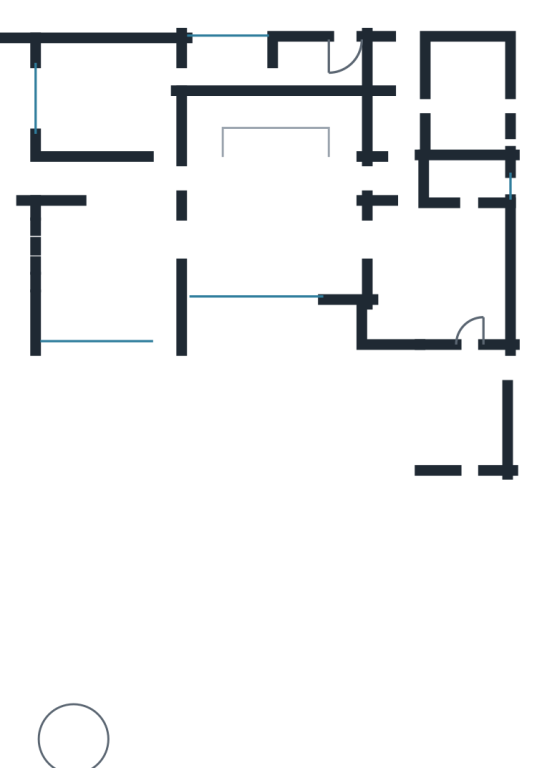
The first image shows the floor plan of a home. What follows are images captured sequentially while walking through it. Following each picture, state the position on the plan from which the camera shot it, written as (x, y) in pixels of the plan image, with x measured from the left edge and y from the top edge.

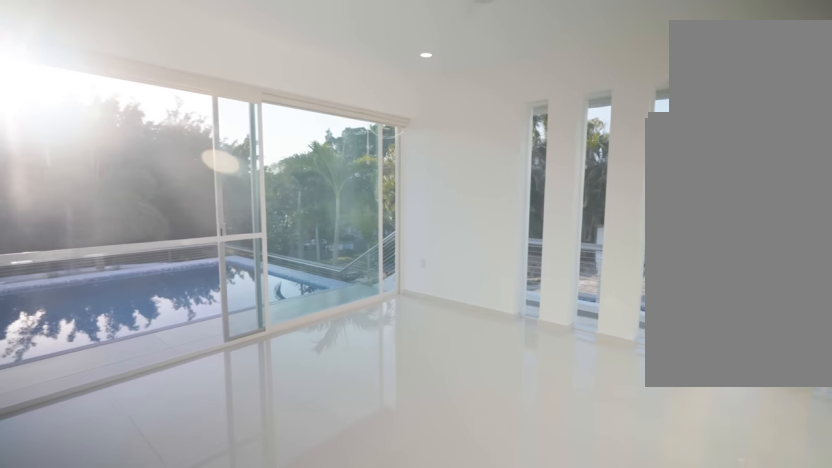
(164, 237)
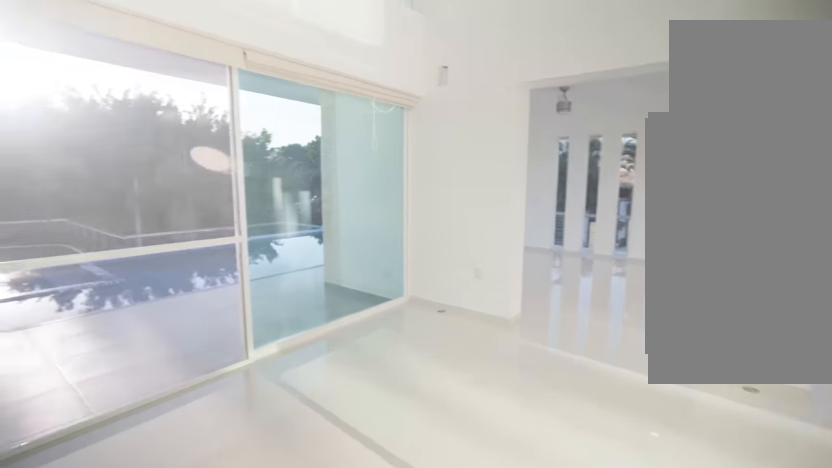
(278, 220)
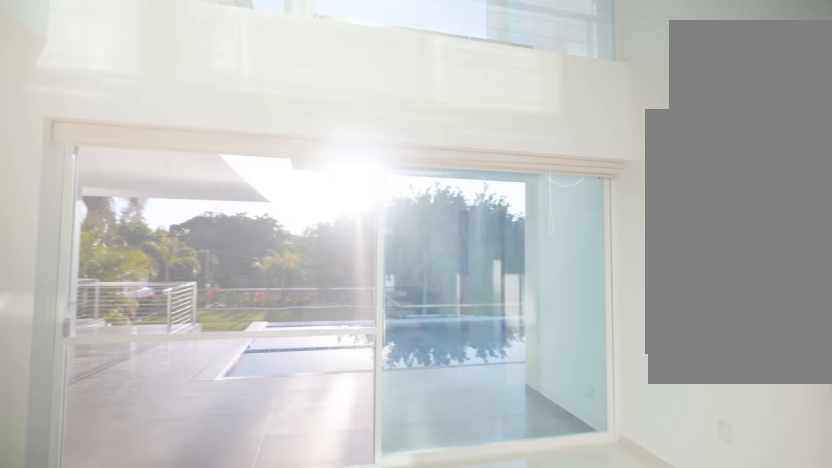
(244, 221)
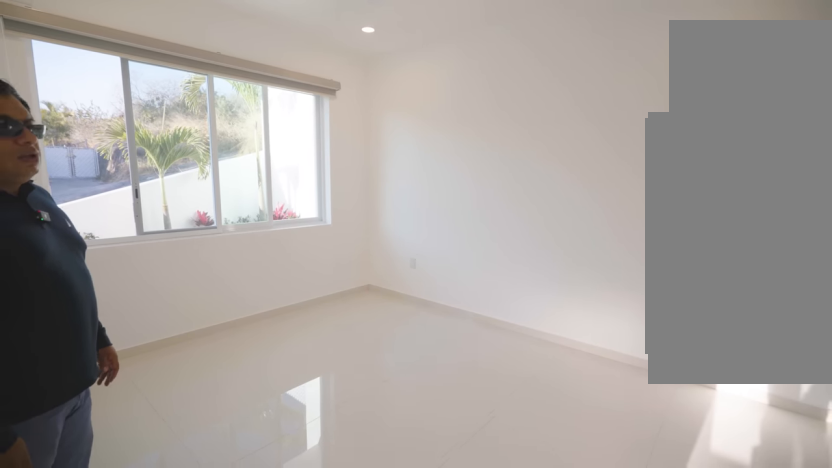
(161, 127)
